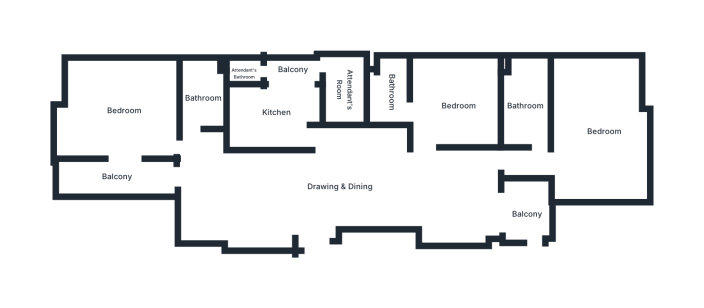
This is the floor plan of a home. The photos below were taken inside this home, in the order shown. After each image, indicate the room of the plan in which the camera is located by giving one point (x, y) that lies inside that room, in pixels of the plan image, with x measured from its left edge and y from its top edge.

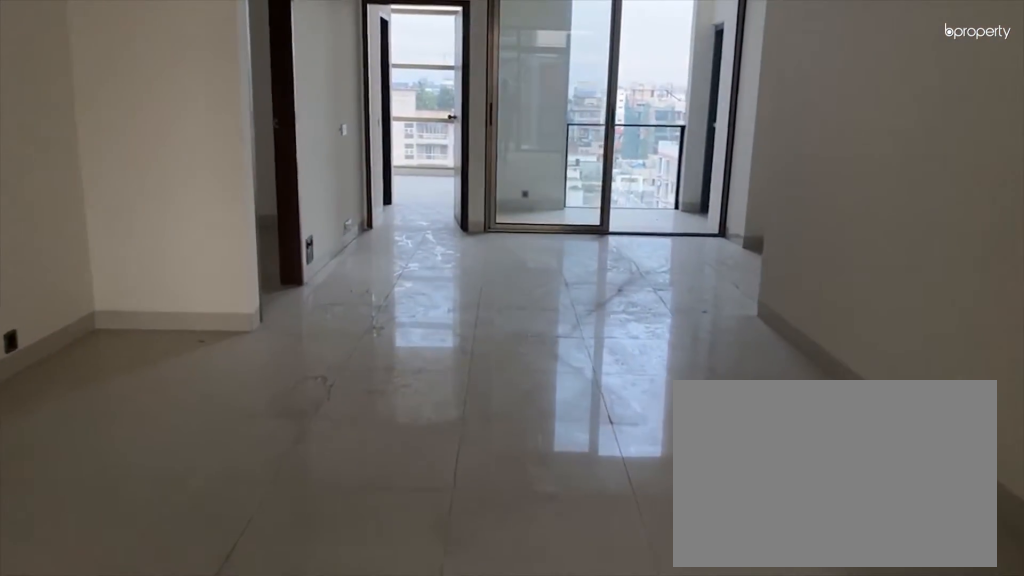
(319, 194)
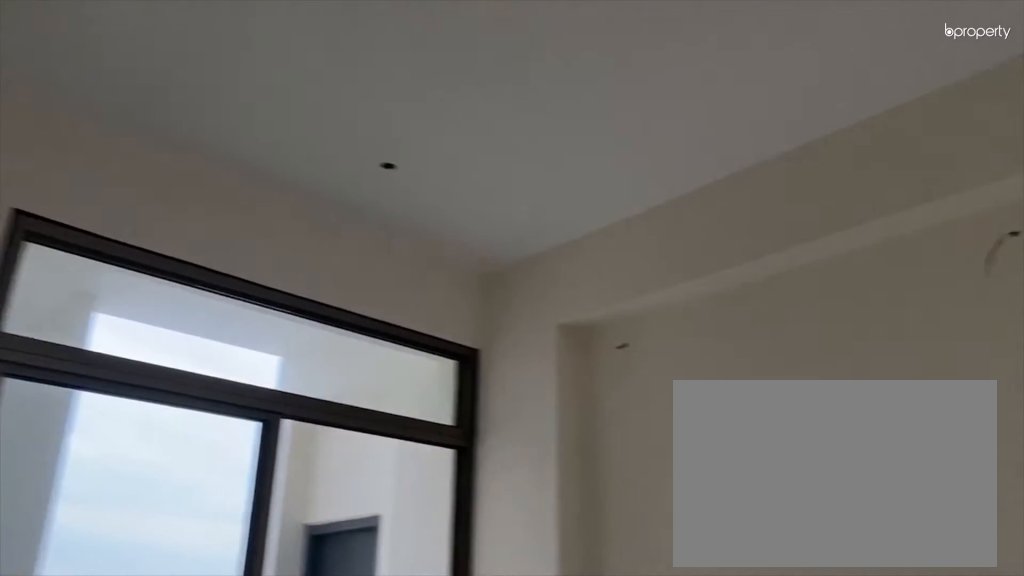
(443, 193)
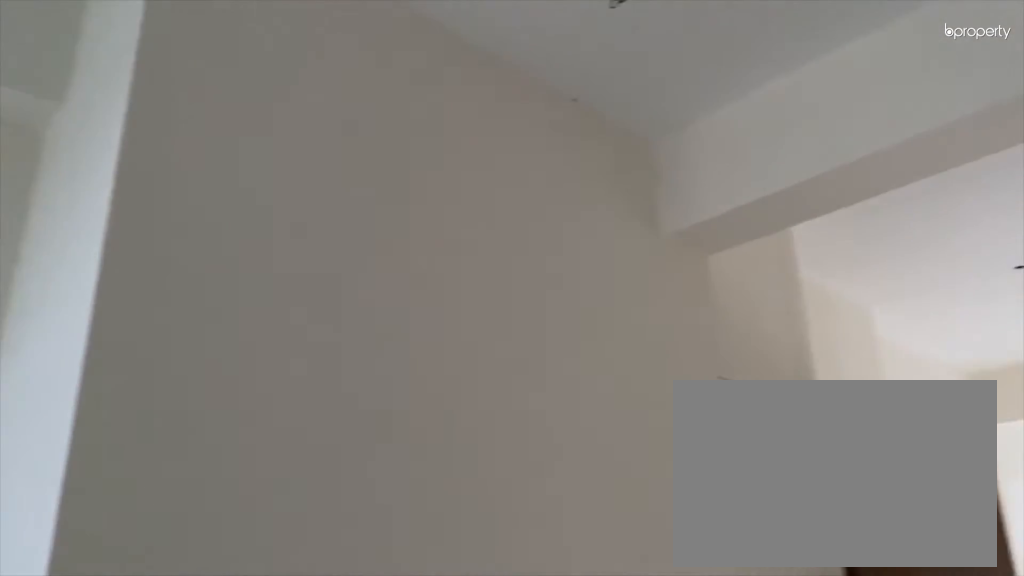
(443, 193)
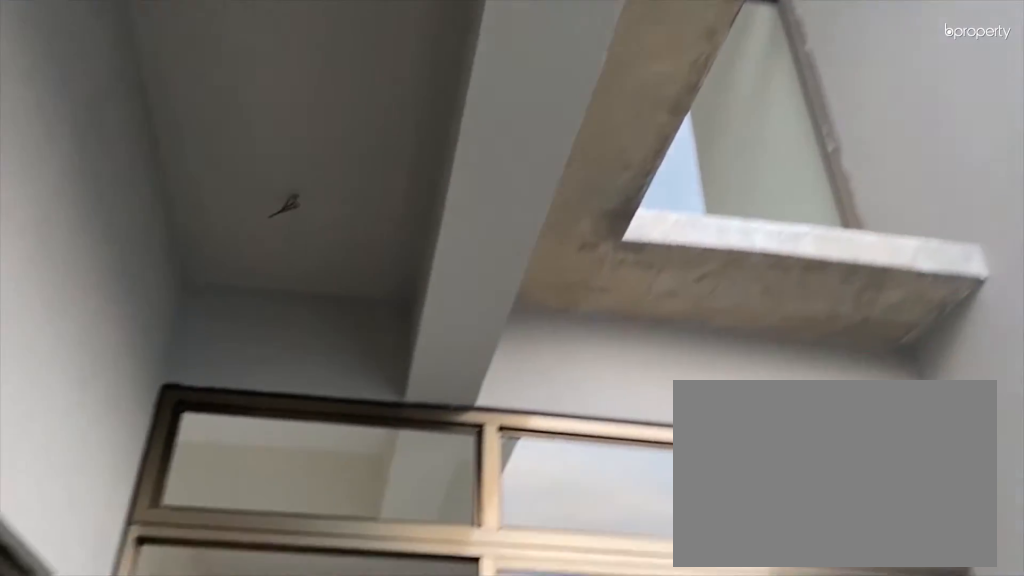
(116, 176)
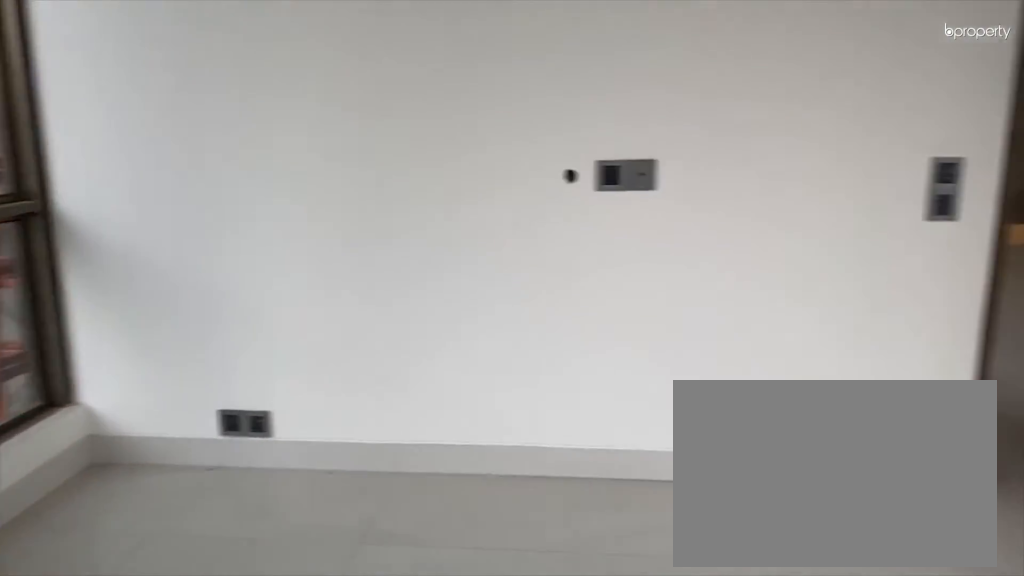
(124, 110)
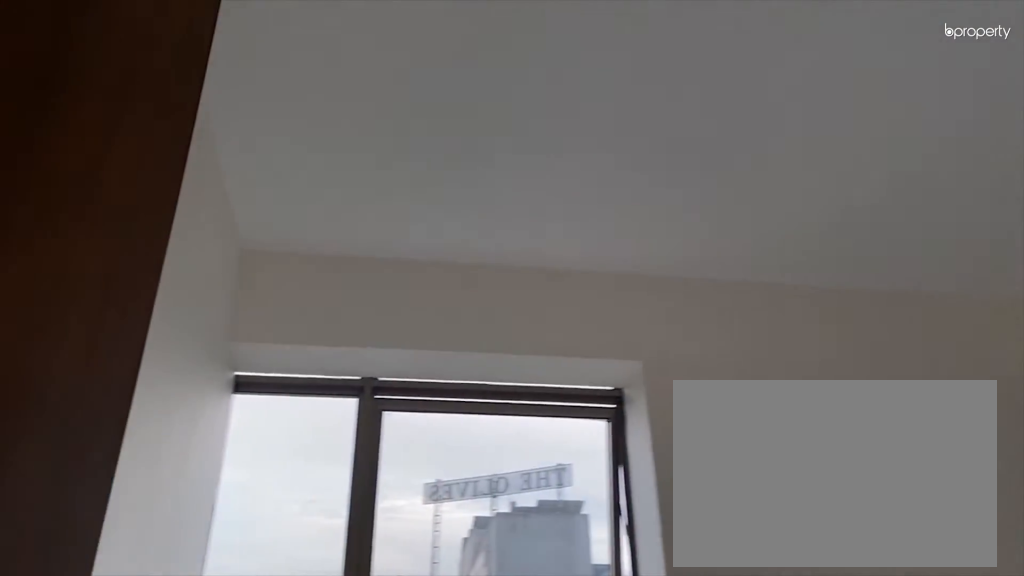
(124, 110)
